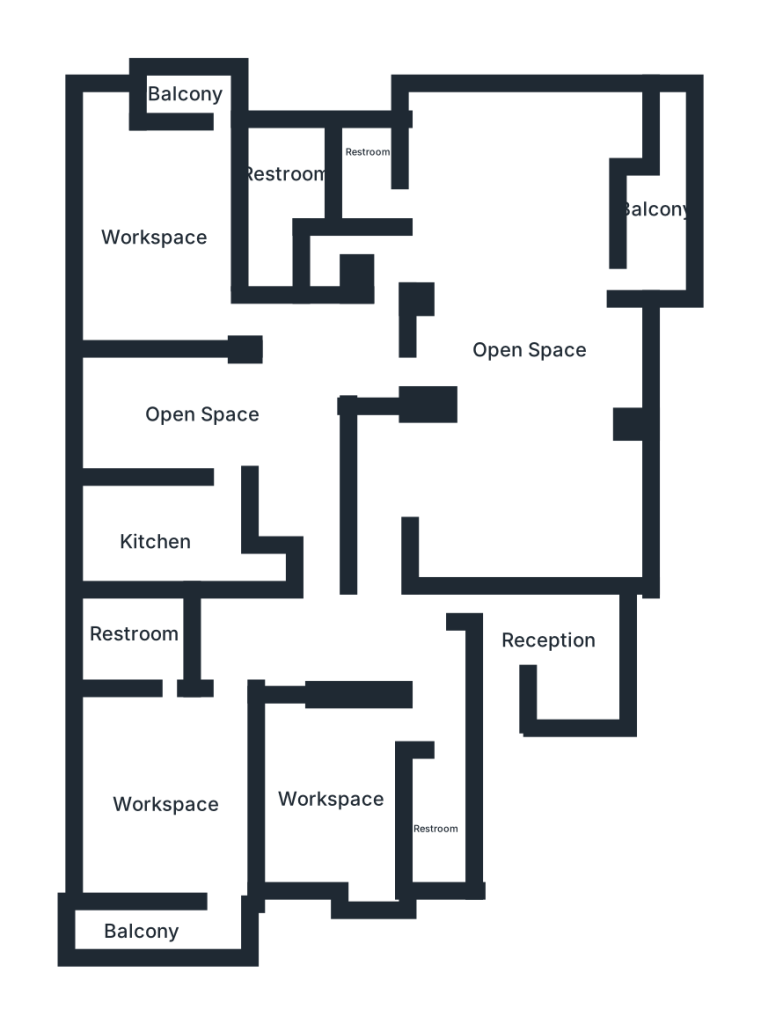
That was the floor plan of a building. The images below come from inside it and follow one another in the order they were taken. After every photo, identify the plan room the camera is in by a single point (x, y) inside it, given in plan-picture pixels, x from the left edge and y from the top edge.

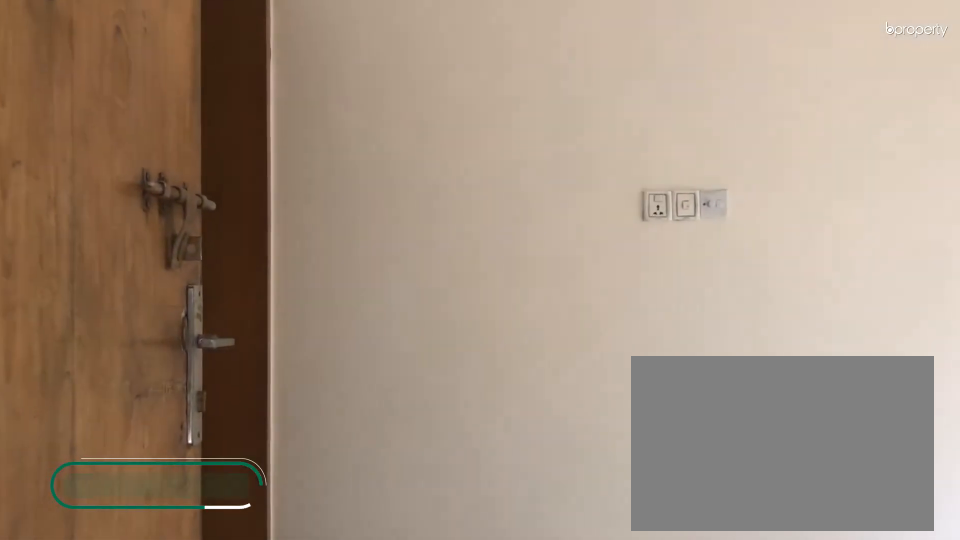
(546, 653)
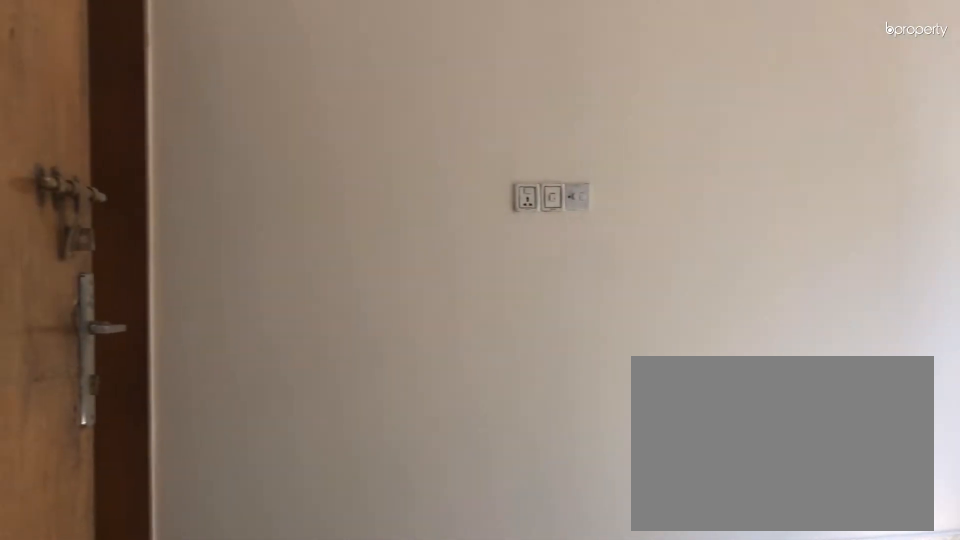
(546, 653)
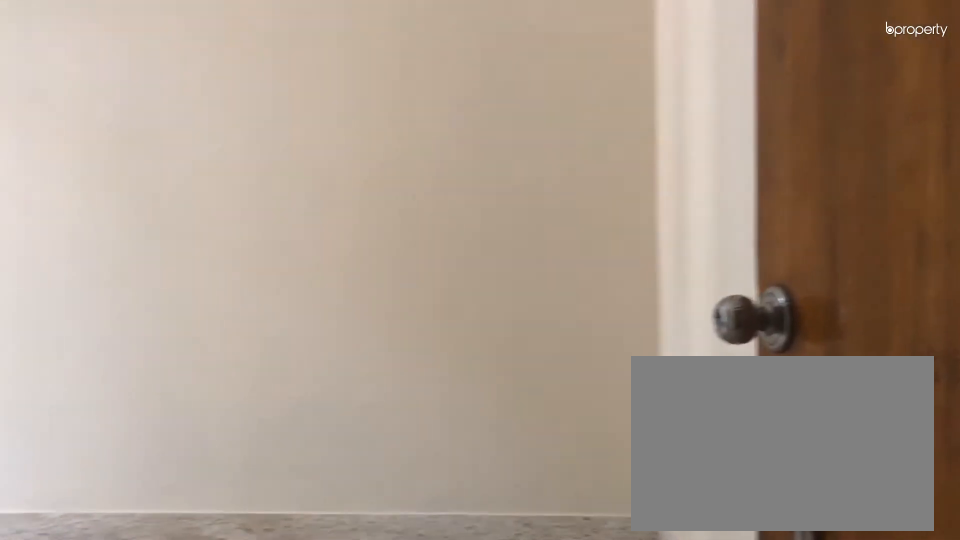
(331, 800)
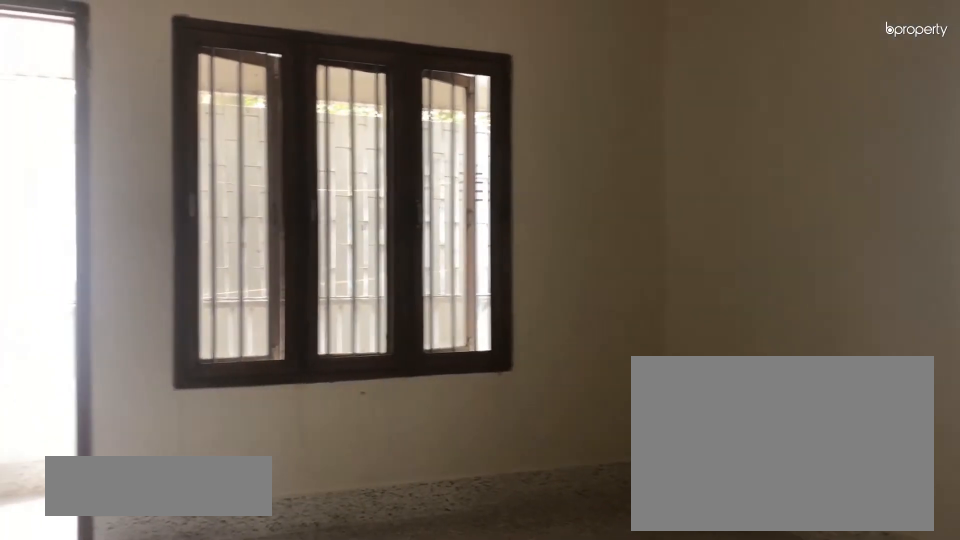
(173, 779)
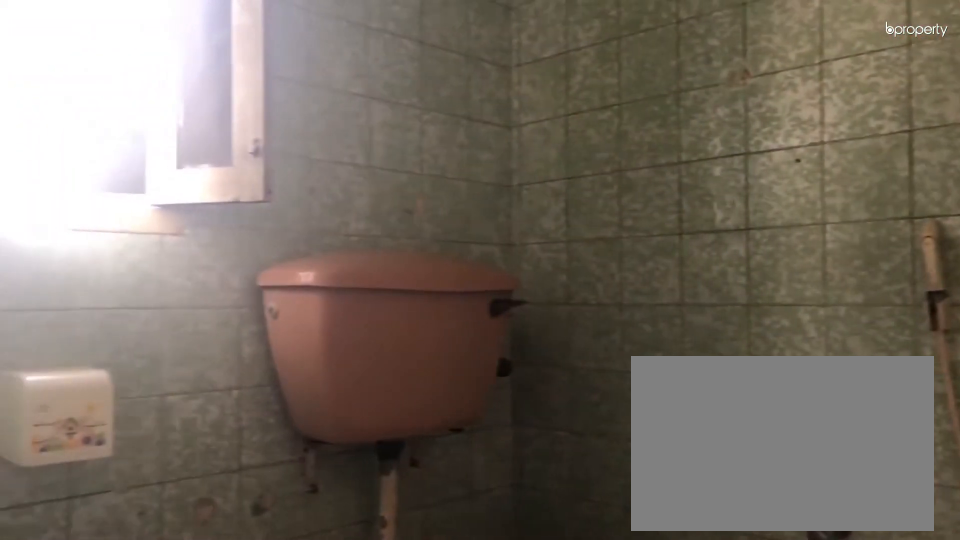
(130, 642)
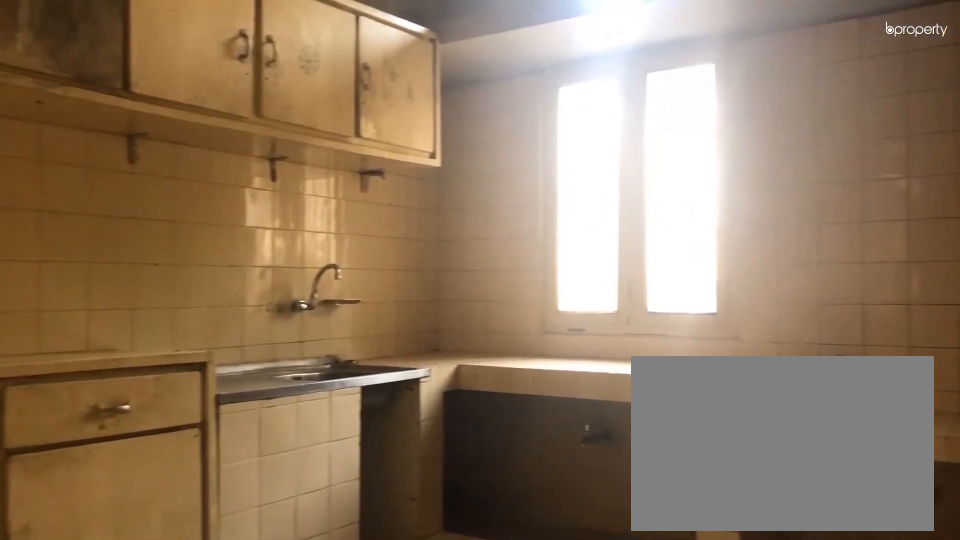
(154, 547)
